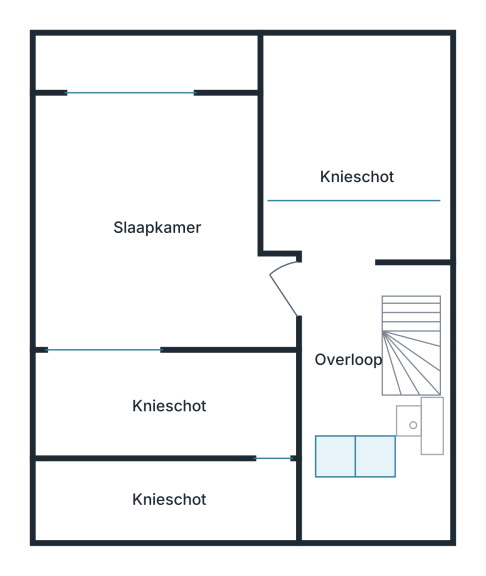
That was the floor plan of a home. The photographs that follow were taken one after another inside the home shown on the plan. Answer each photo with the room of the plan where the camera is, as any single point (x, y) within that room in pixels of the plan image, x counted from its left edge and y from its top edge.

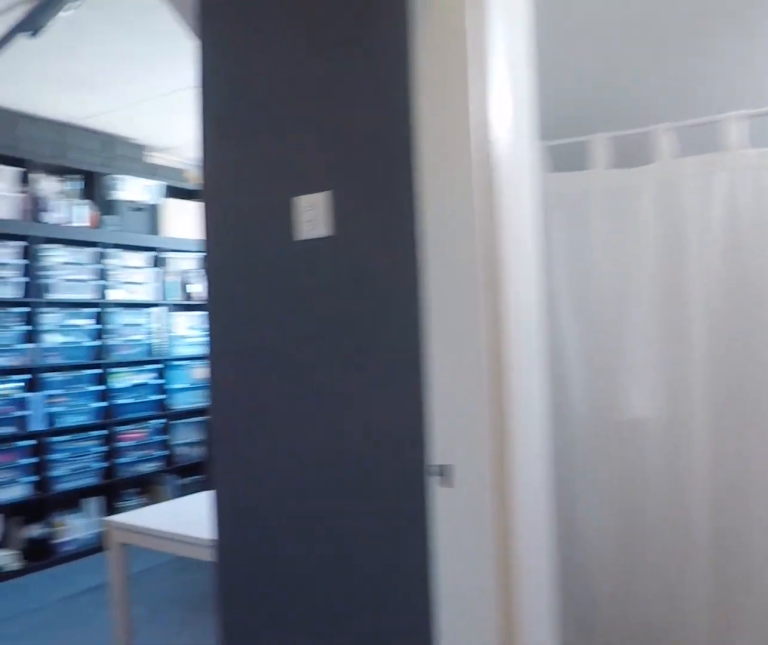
(351, 298)
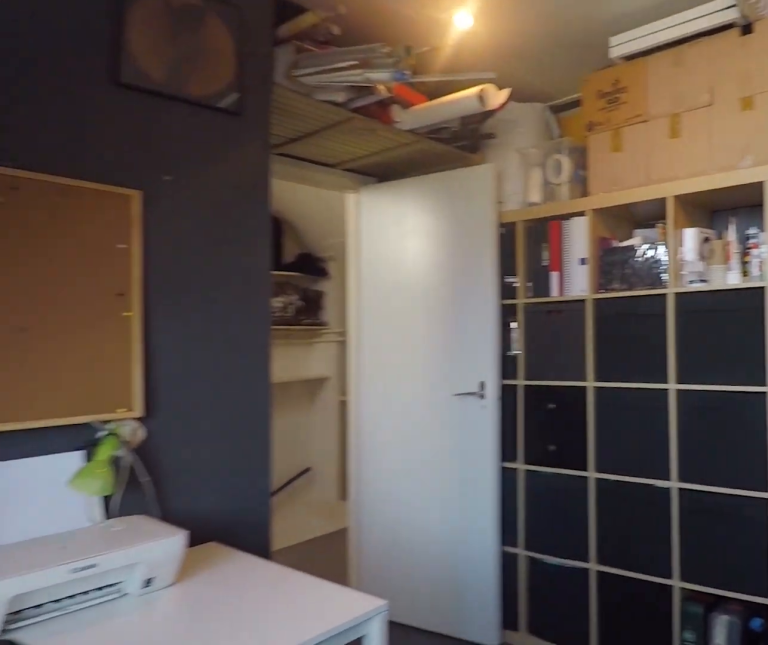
(98, 252)
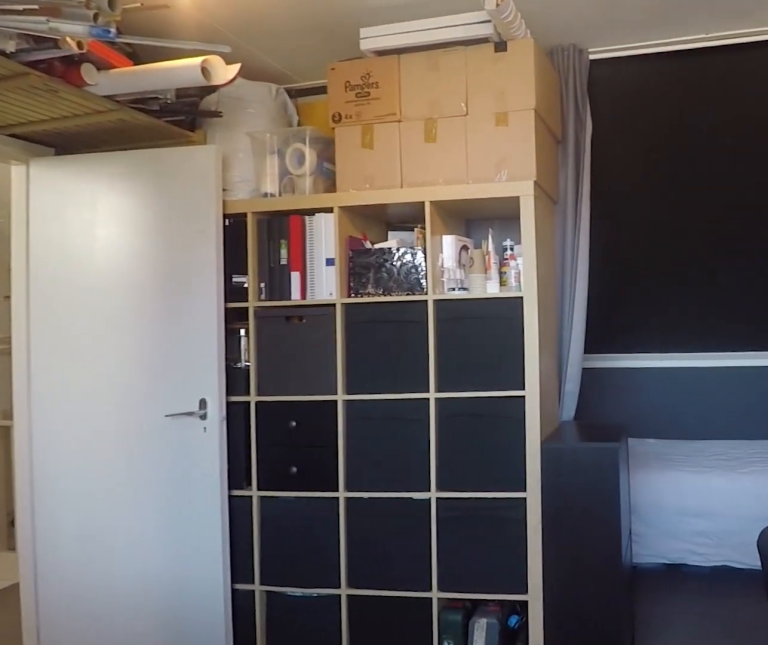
(98, 252)
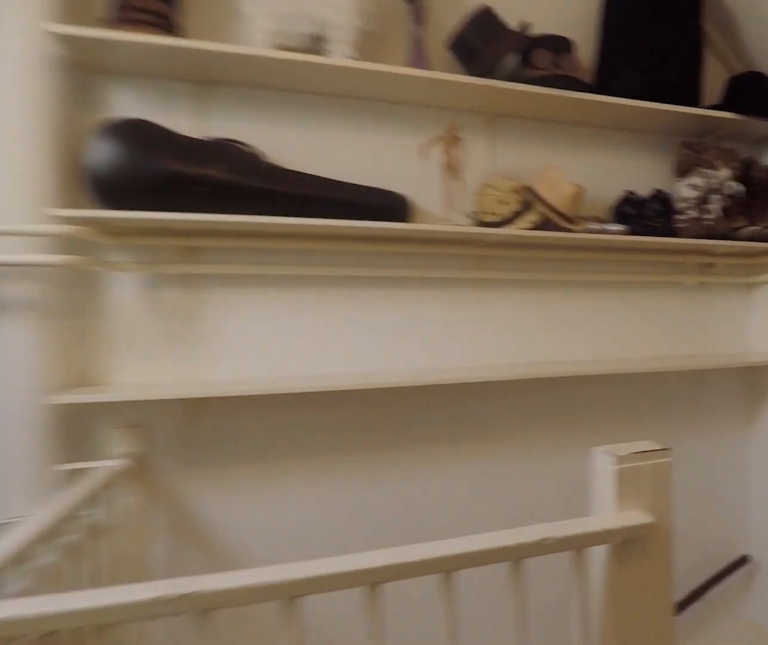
(351, 298)
